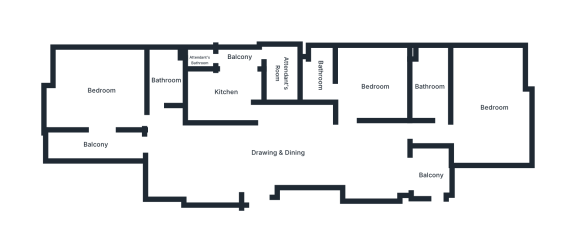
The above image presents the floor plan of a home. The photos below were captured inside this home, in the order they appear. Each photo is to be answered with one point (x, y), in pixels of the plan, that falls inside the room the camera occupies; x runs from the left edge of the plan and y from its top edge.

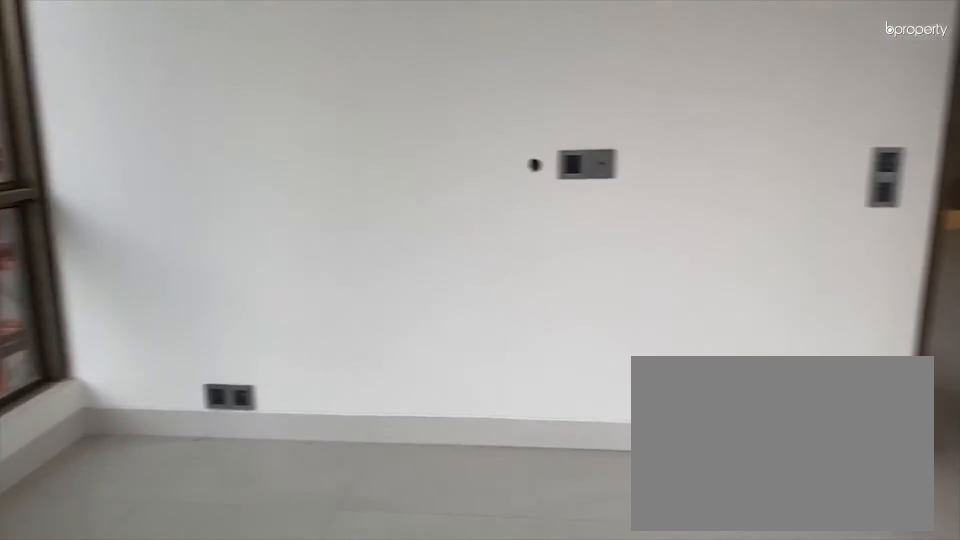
(101, 90)
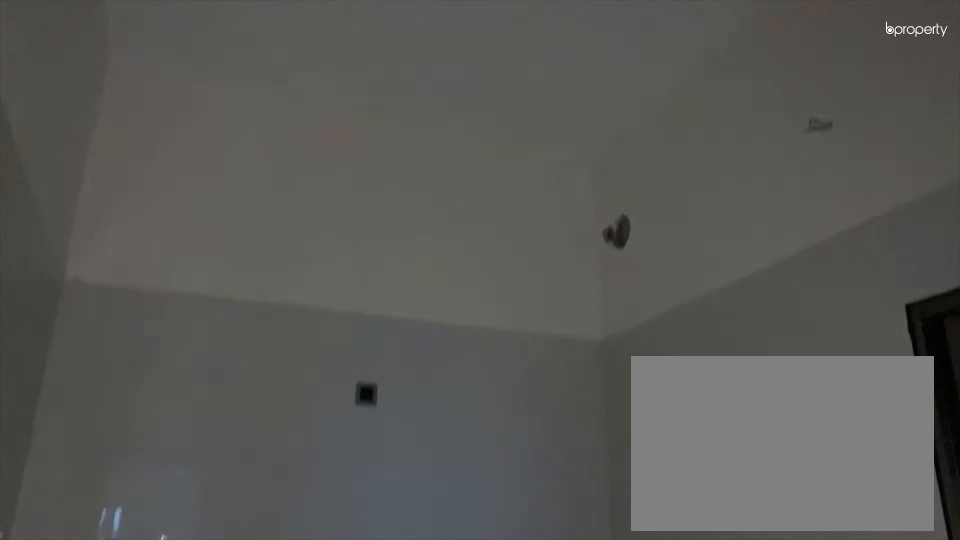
(226, 93)
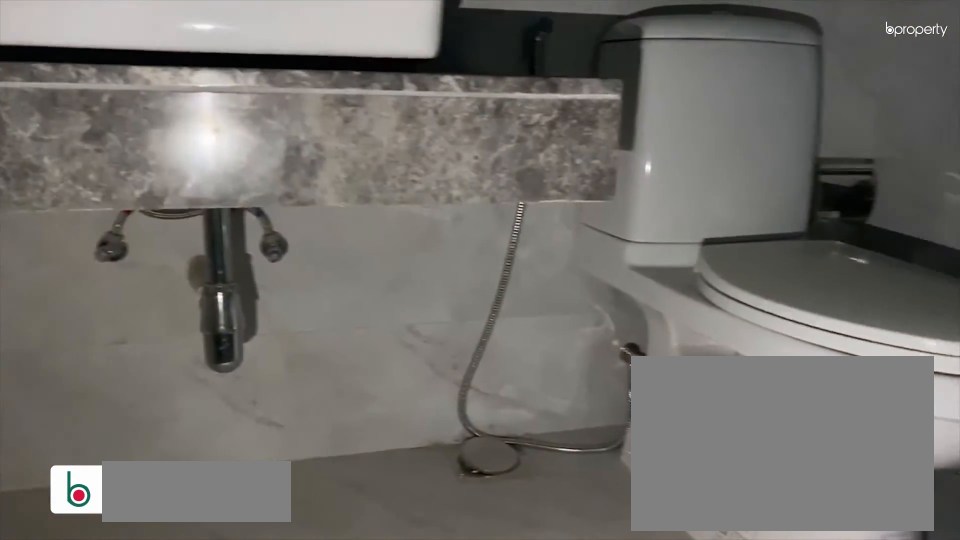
(321, 77)
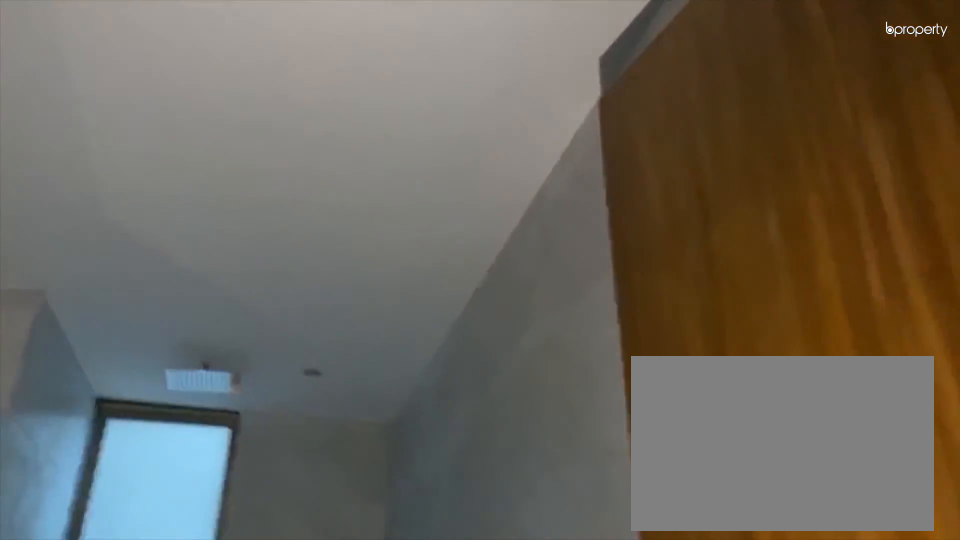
(427, 88)
